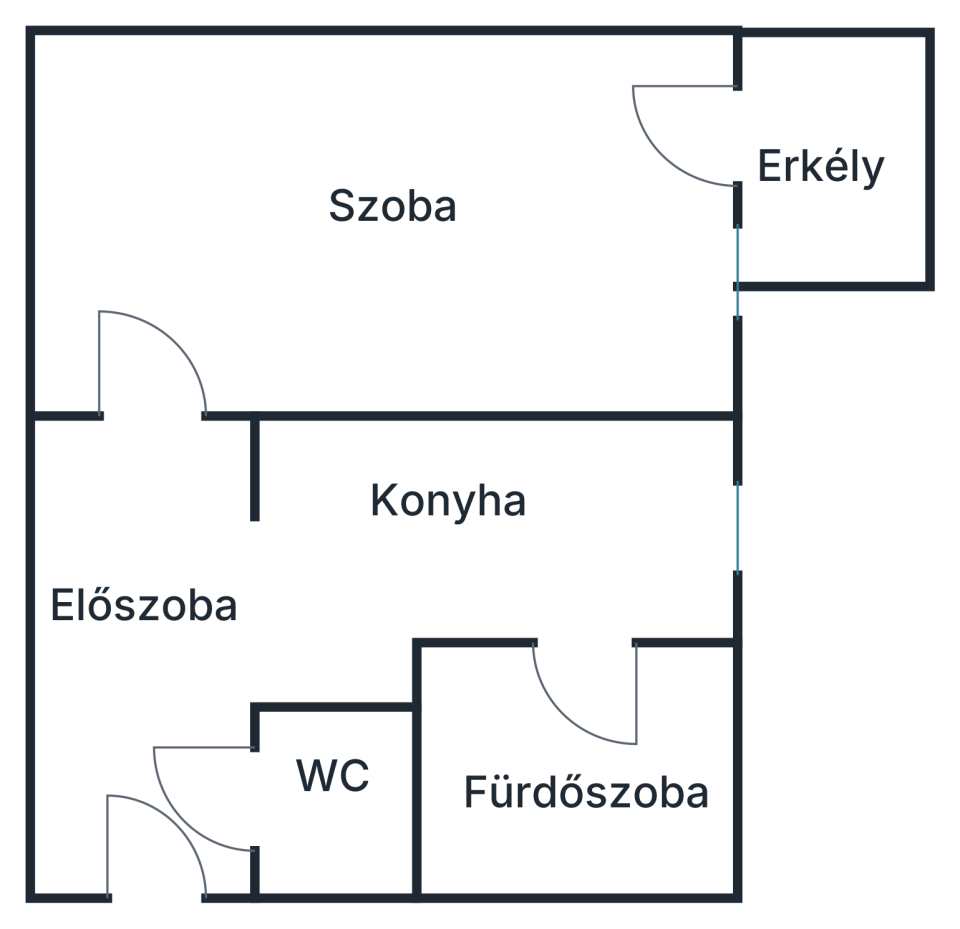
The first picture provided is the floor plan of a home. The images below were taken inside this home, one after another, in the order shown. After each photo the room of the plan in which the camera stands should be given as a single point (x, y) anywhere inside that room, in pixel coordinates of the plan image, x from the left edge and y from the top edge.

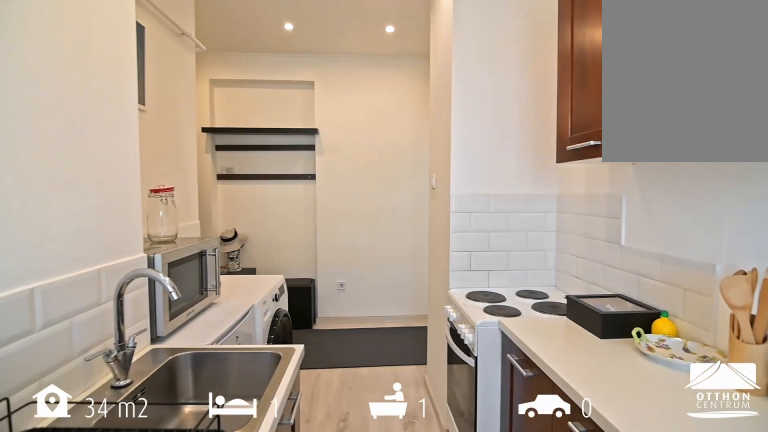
(474, 546)
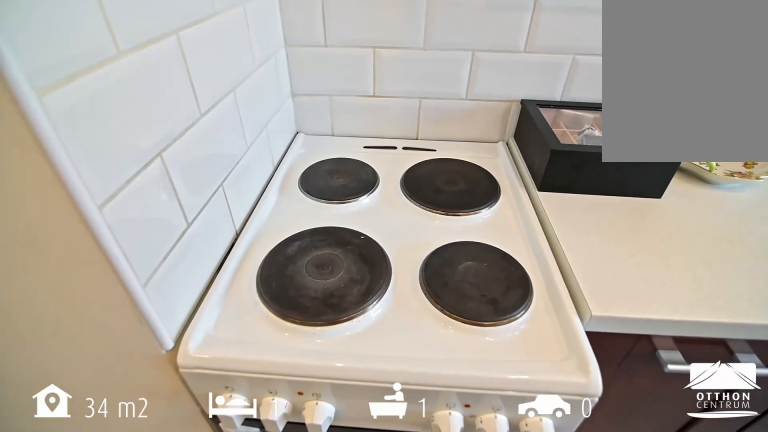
(475, 546)
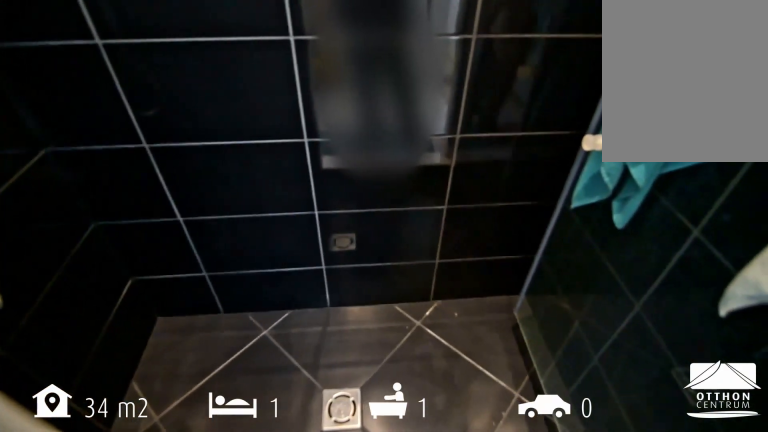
(606, 795)
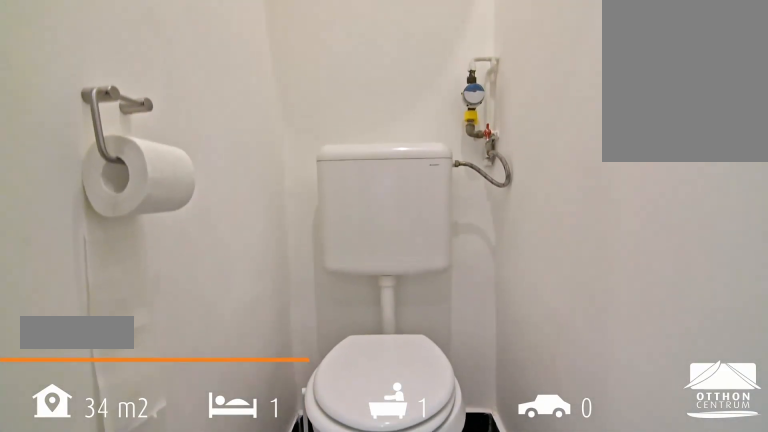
(341, 820)
